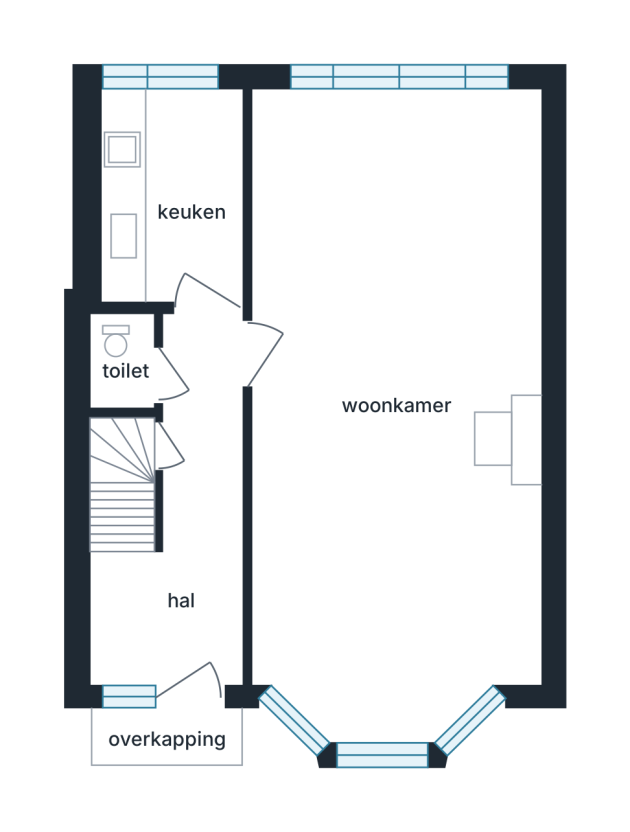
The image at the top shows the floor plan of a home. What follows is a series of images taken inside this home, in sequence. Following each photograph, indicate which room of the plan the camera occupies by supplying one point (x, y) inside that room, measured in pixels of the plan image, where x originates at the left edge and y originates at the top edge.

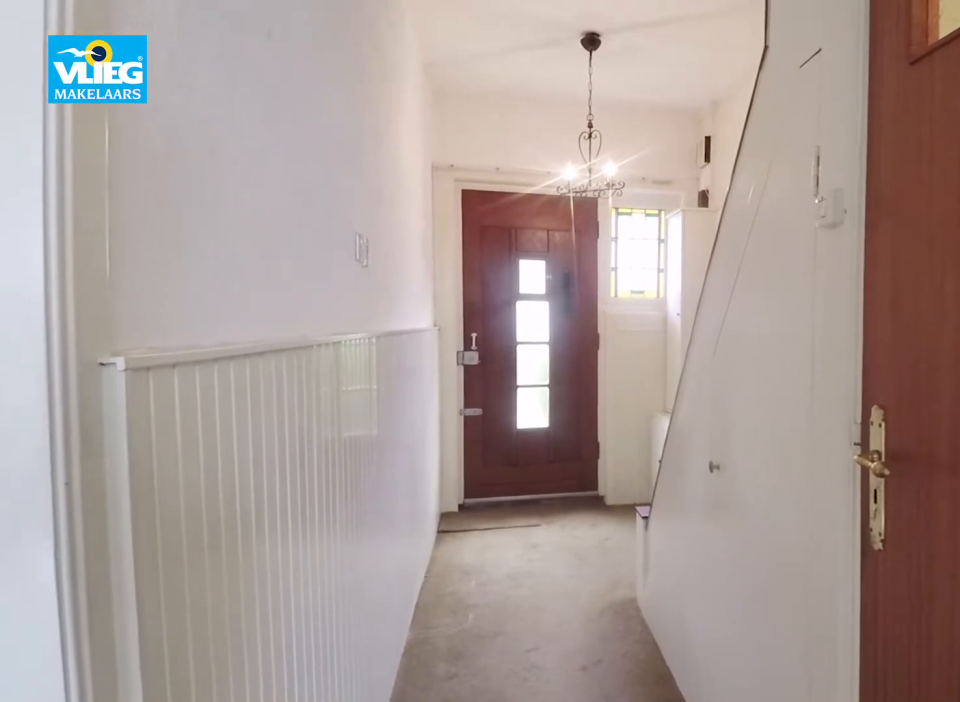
(184, 527)
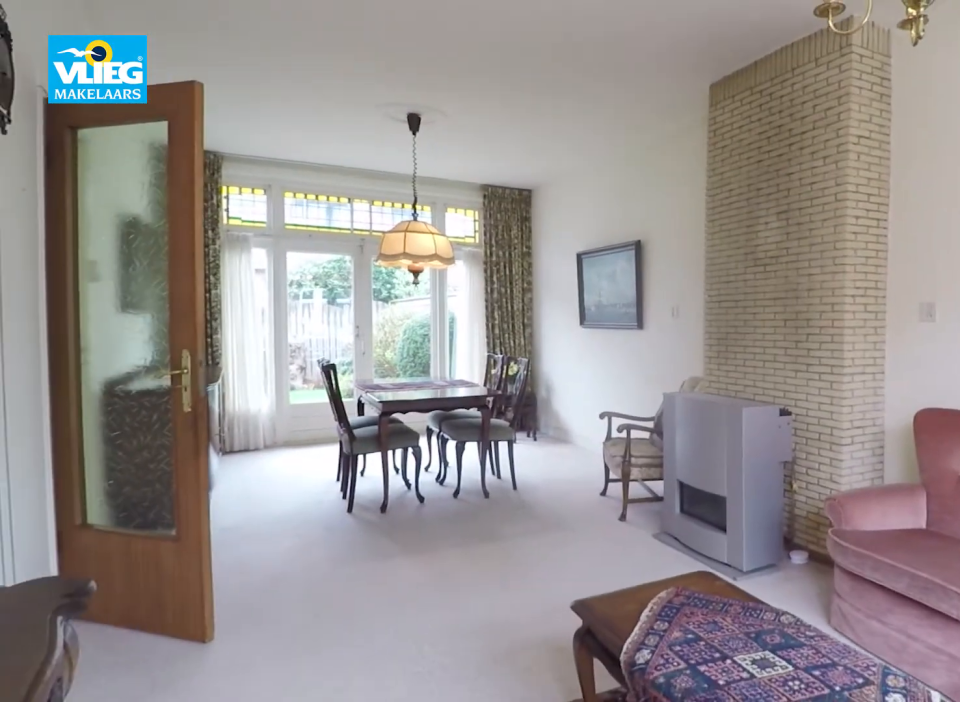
(387, 149)
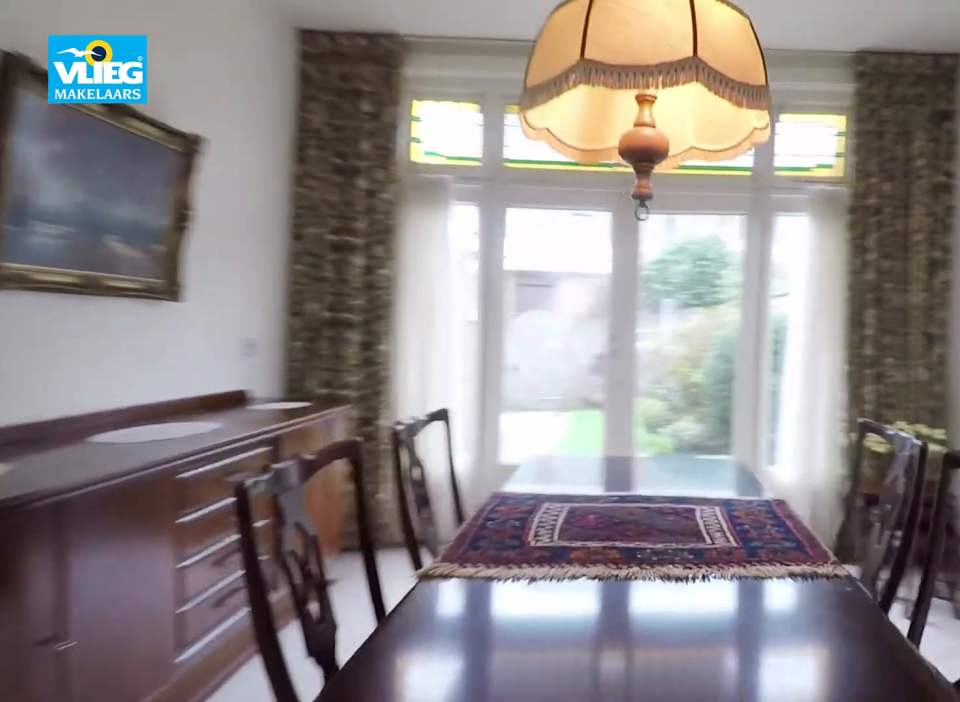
(387, 149)
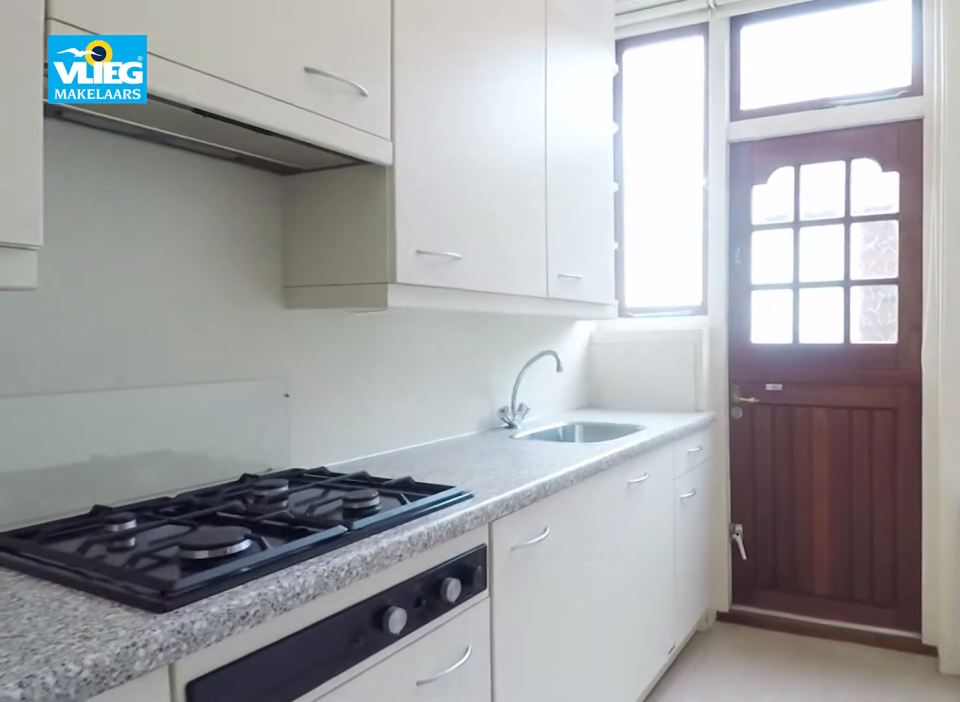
(172, 194)
